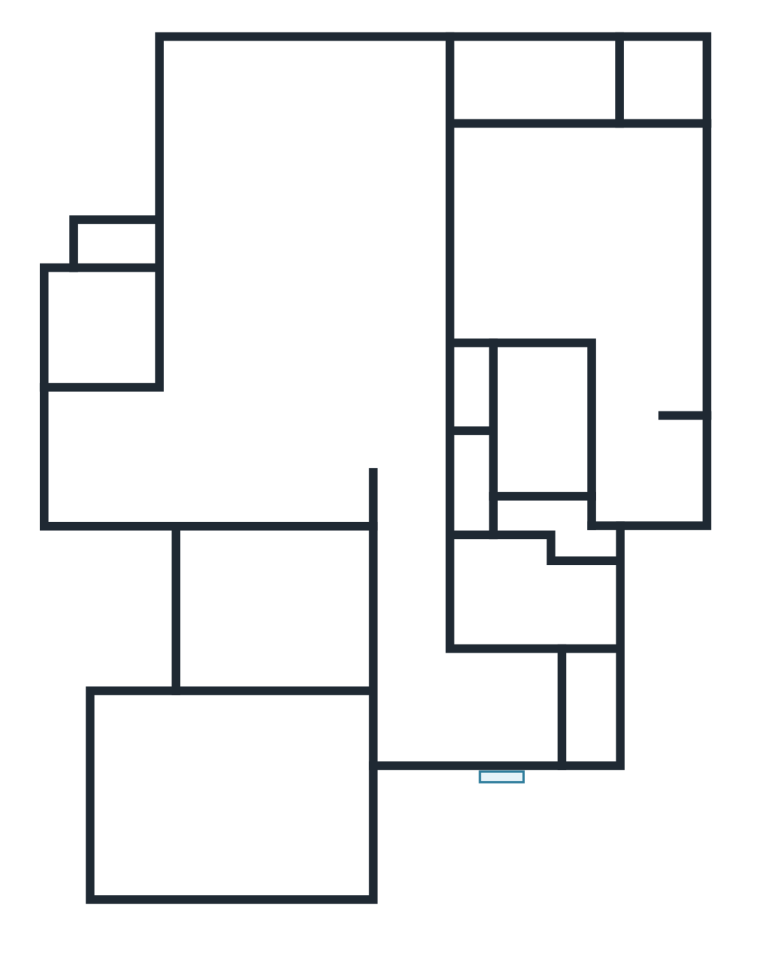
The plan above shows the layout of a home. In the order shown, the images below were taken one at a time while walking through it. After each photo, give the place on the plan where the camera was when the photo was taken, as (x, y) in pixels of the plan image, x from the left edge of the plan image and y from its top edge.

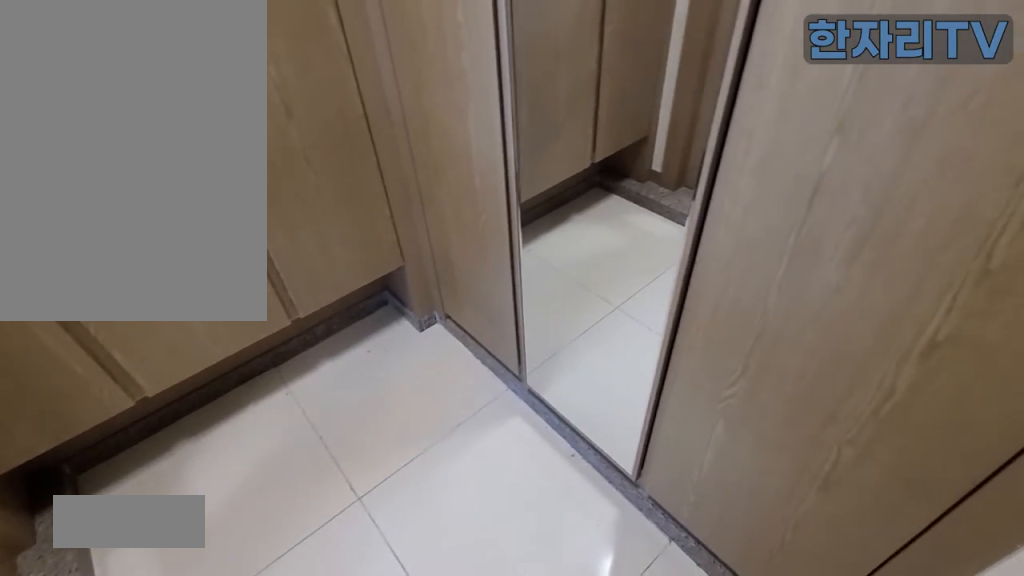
(500, 710)
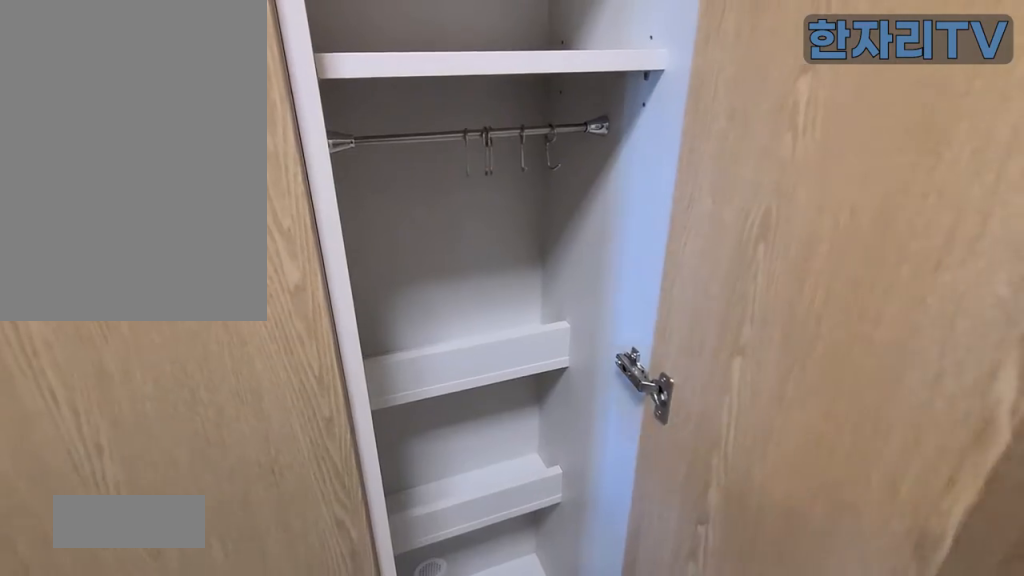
(504, 710)
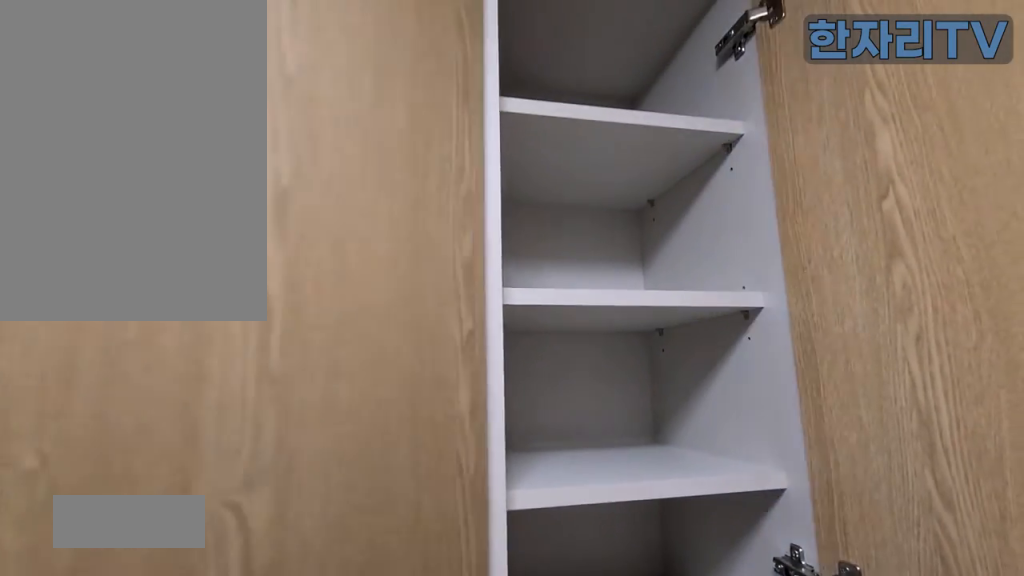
(503, 710)
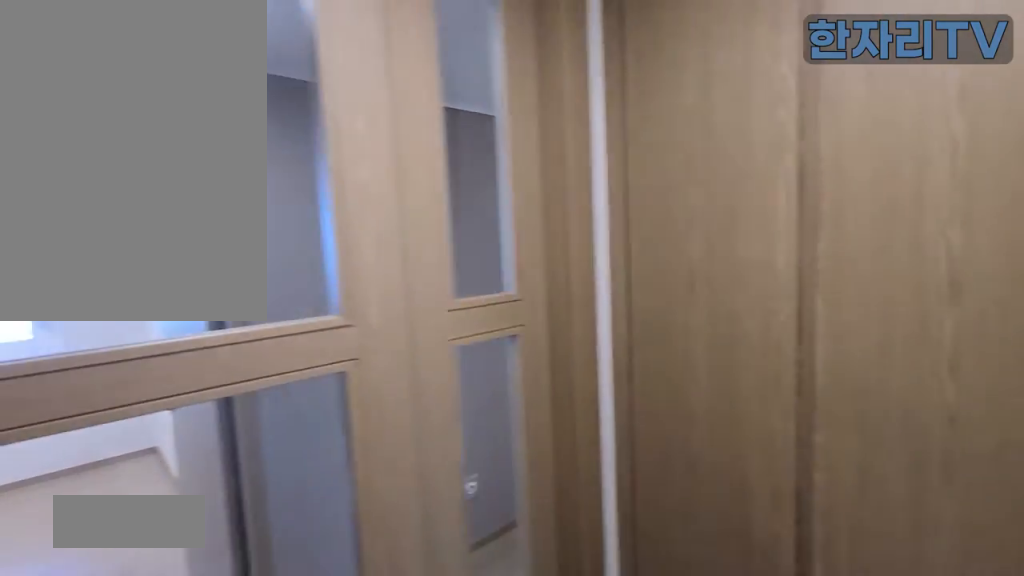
(503, 710)
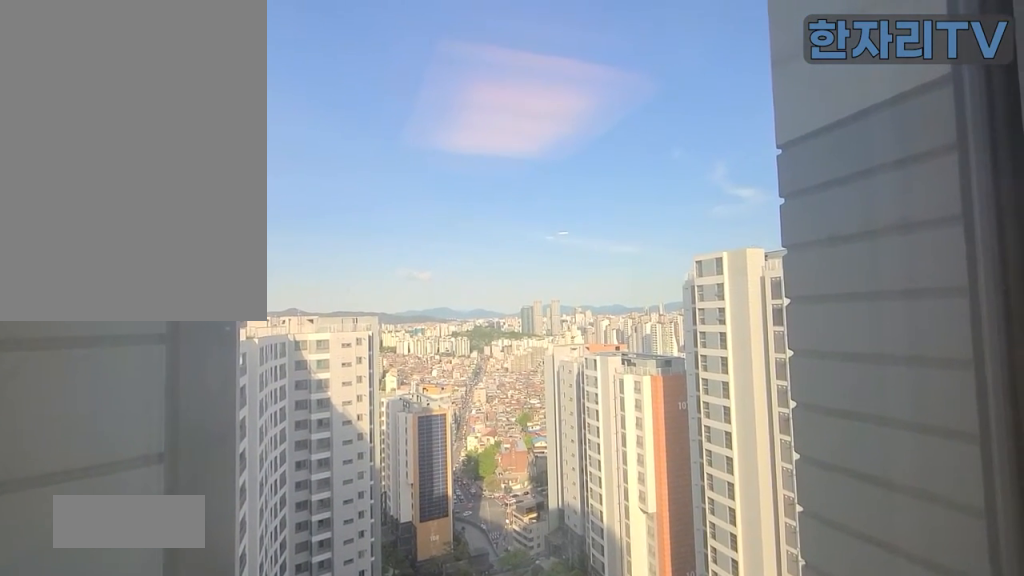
(230, 785)
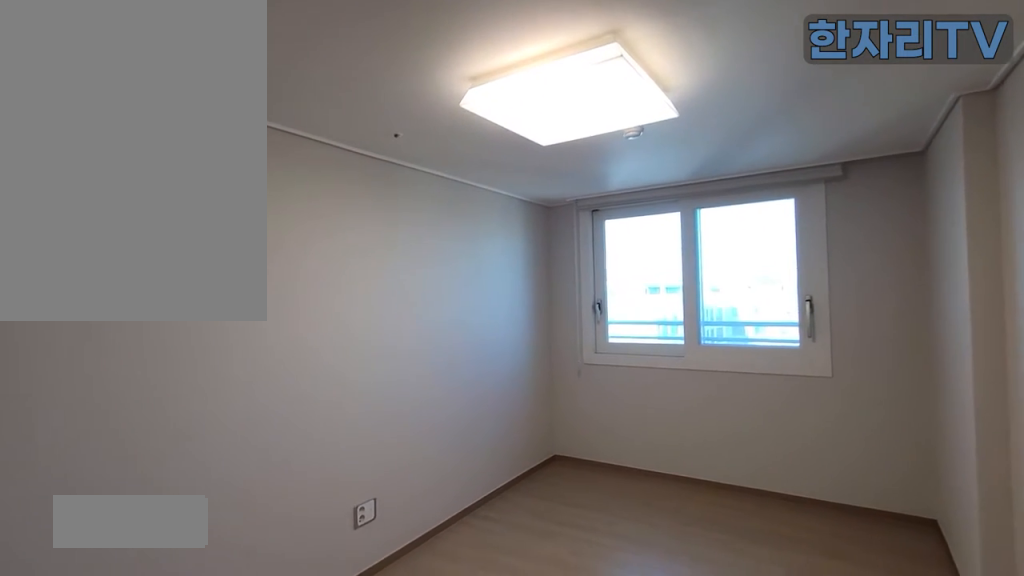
(279, 606)
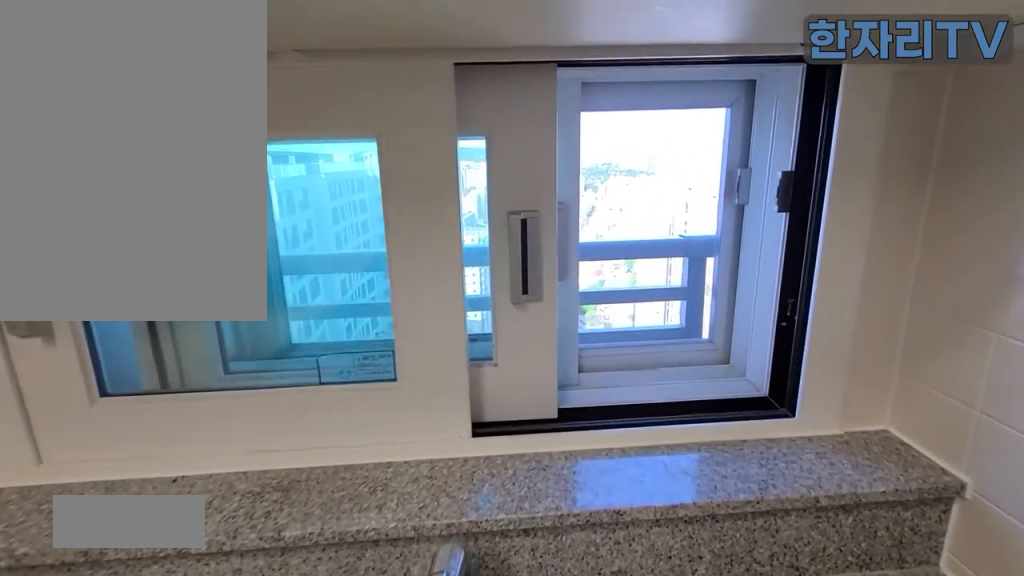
(224, 446)
